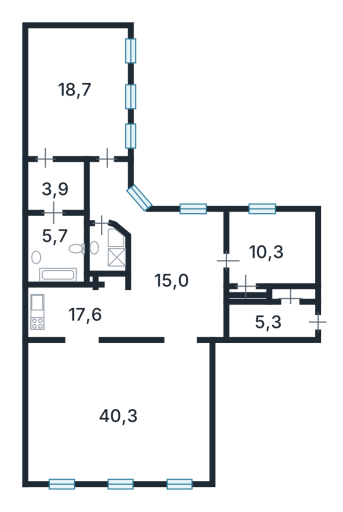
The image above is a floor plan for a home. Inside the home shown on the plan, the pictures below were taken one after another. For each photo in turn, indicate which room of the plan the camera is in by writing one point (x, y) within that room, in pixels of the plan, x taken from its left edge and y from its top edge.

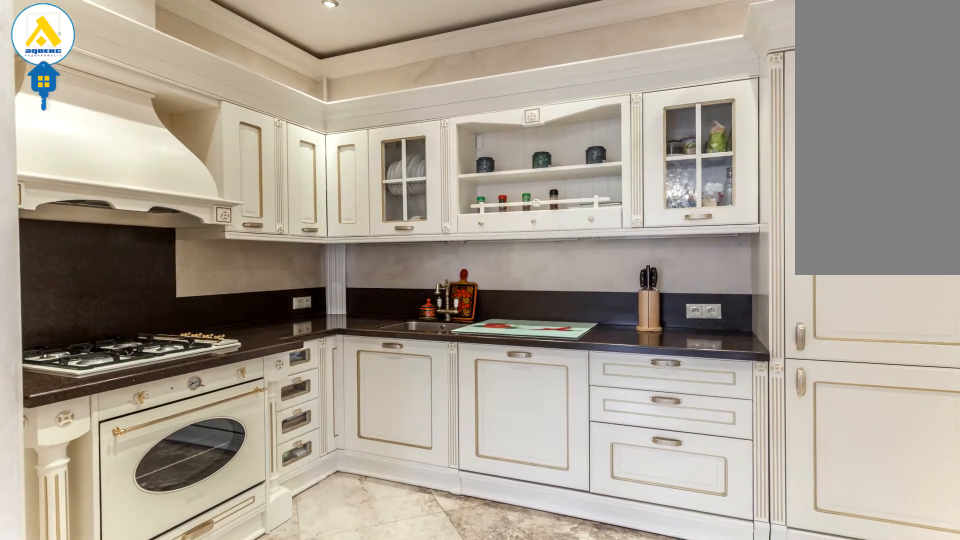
(85, 312)
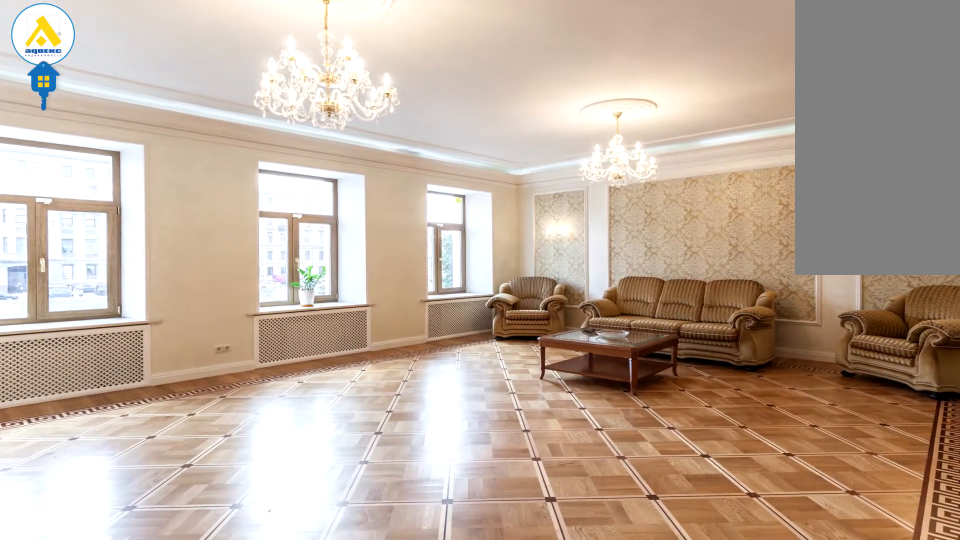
(117, 380)
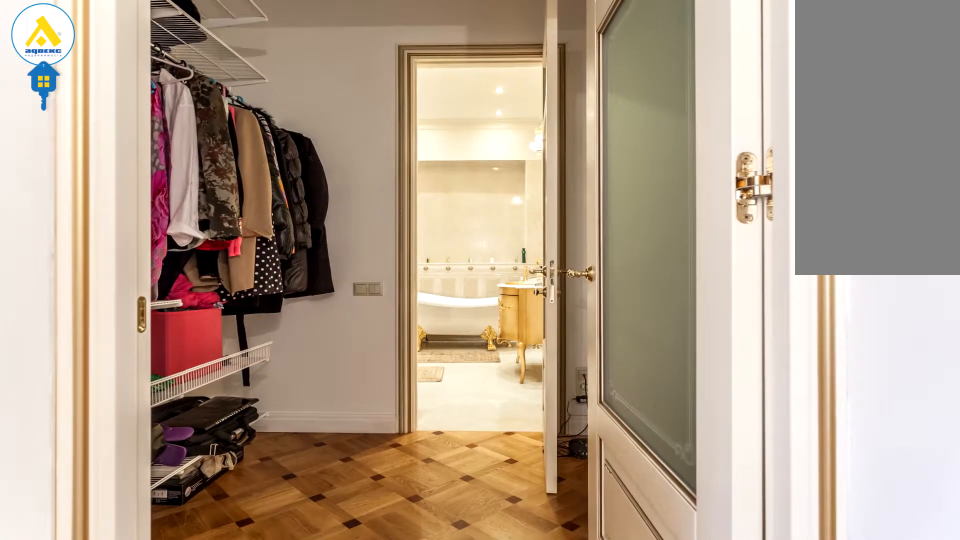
(58, 189)
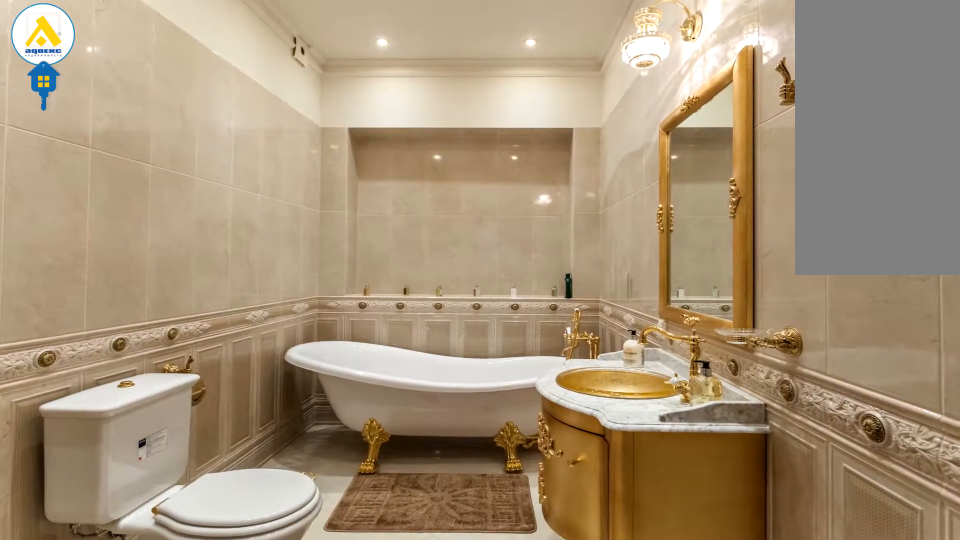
(54, 243)
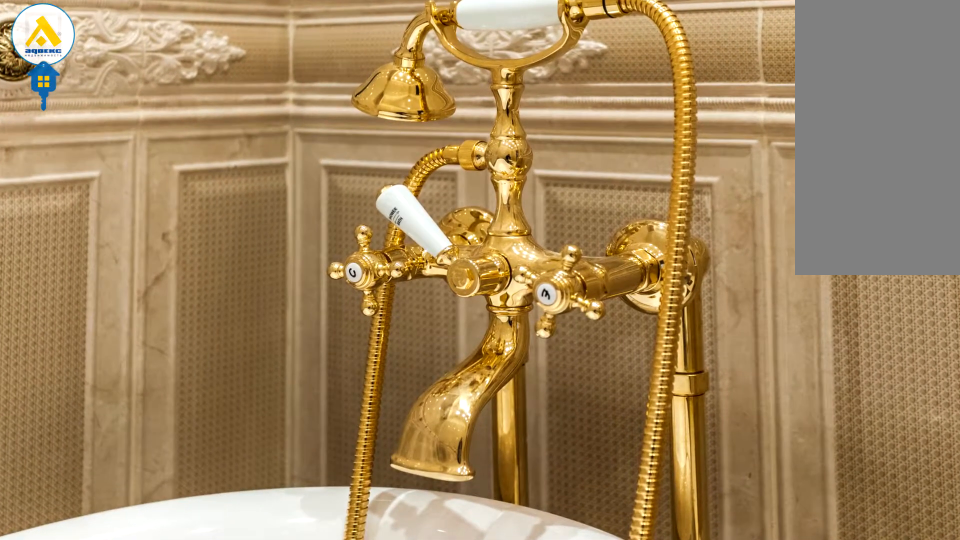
(54, 243)
